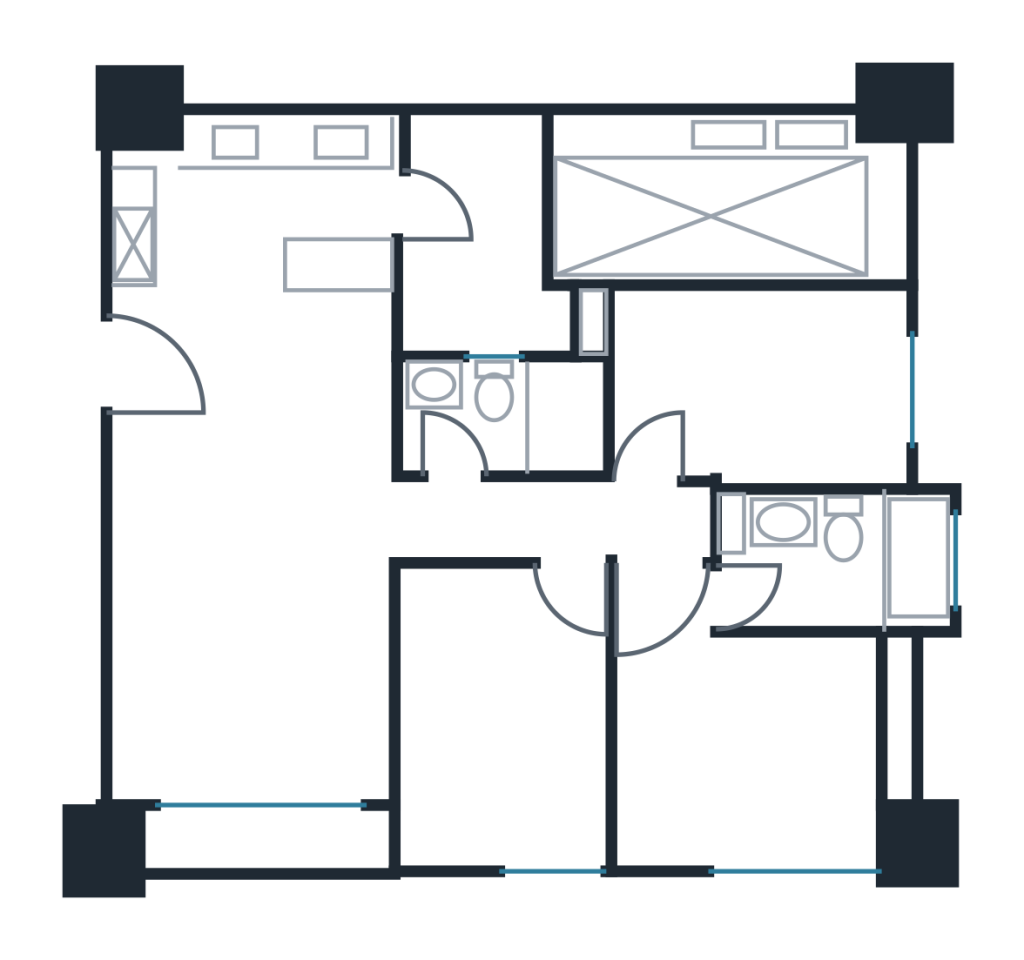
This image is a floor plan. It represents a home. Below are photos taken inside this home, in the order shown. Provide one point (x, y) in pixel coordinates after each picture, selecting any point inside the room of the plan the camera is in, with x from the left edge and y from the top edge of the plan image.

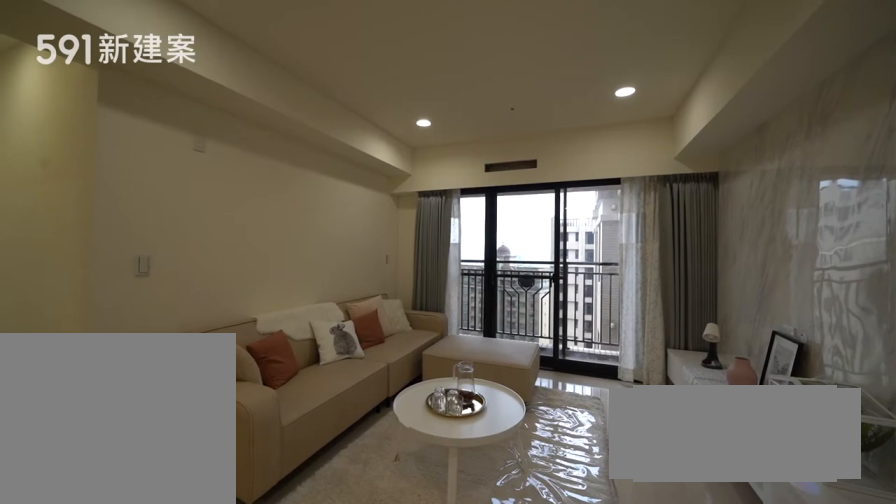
(253, 645)
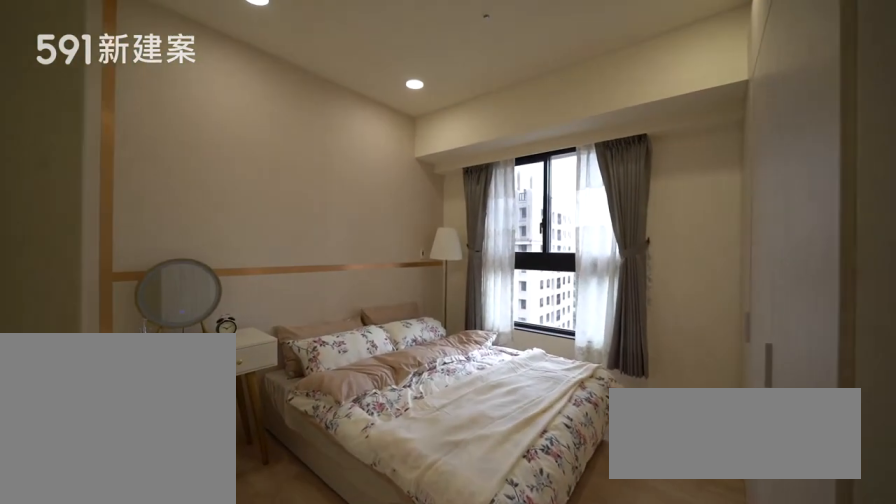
(741, 735)
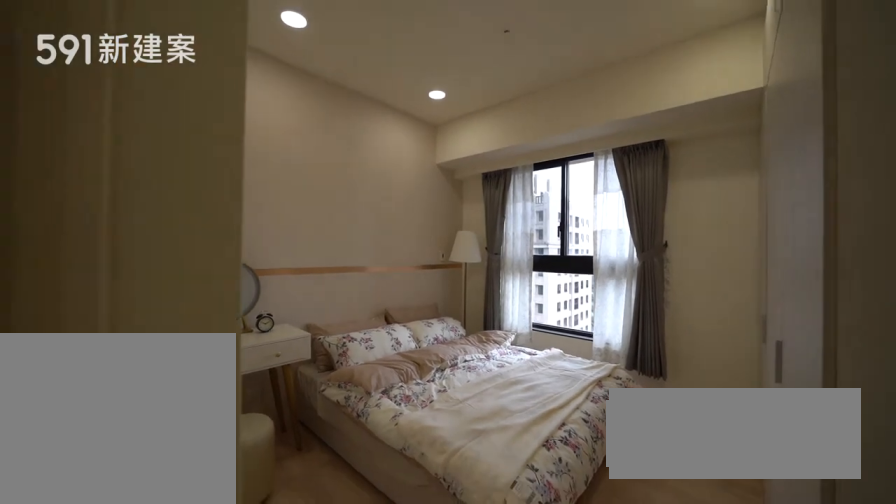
(741, 735)
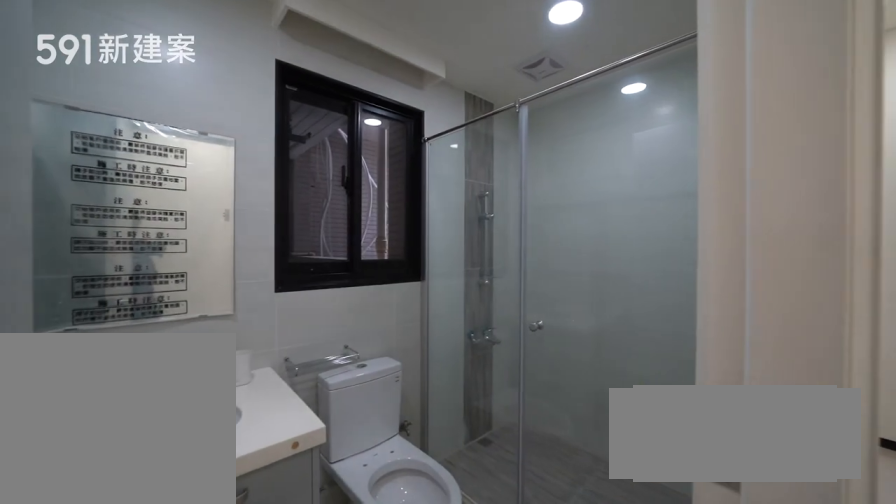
(510, 415)
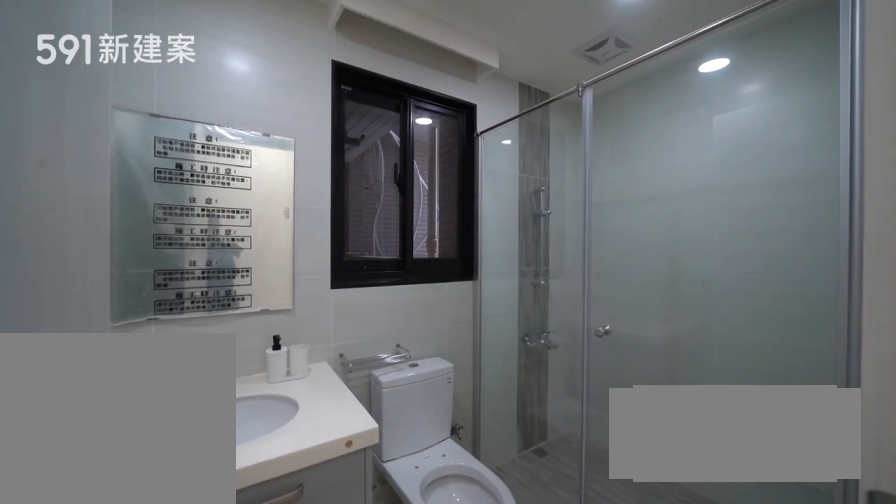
(510, 415)
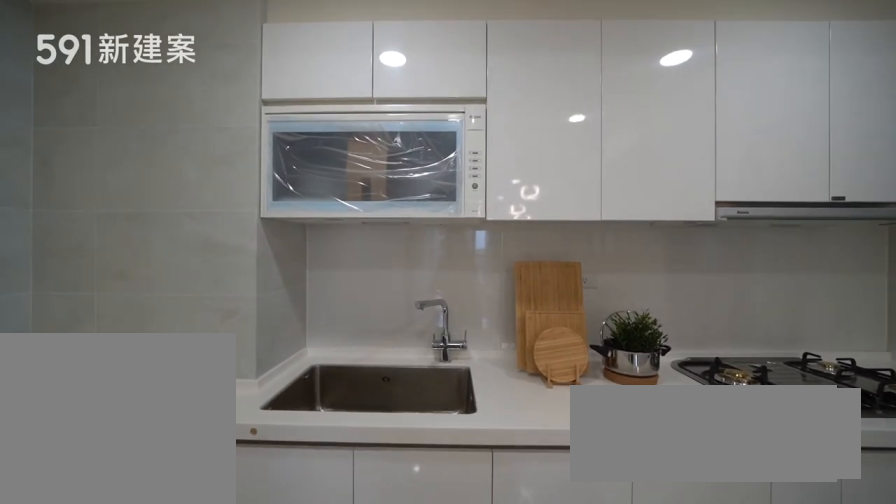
(260, 206)
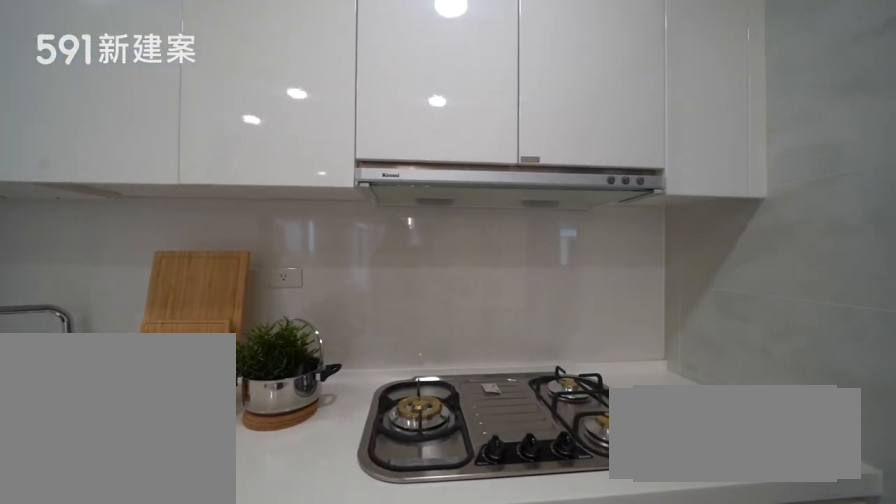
(260, 206)
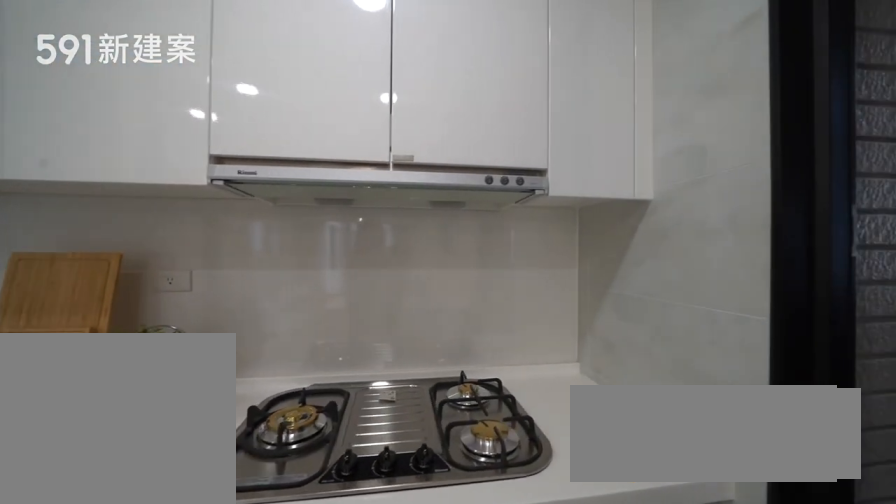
(260, 206)
